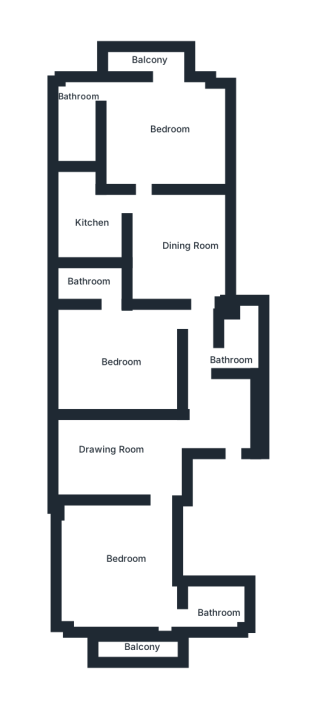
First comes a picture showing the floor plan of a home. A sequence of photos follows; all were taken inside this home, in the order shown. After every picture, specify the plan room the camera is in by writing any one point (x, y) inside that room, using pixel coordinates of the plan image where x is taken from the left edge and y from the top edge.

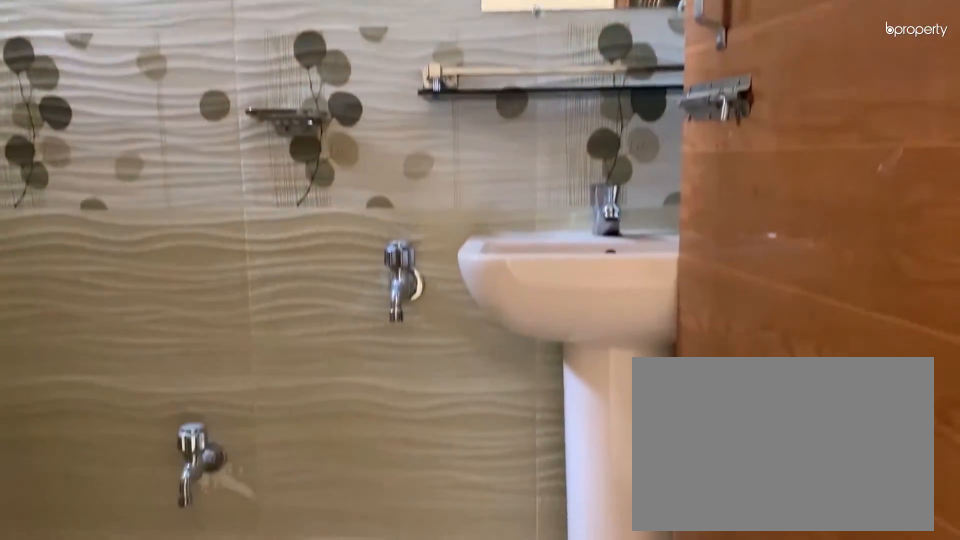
(244, 338)
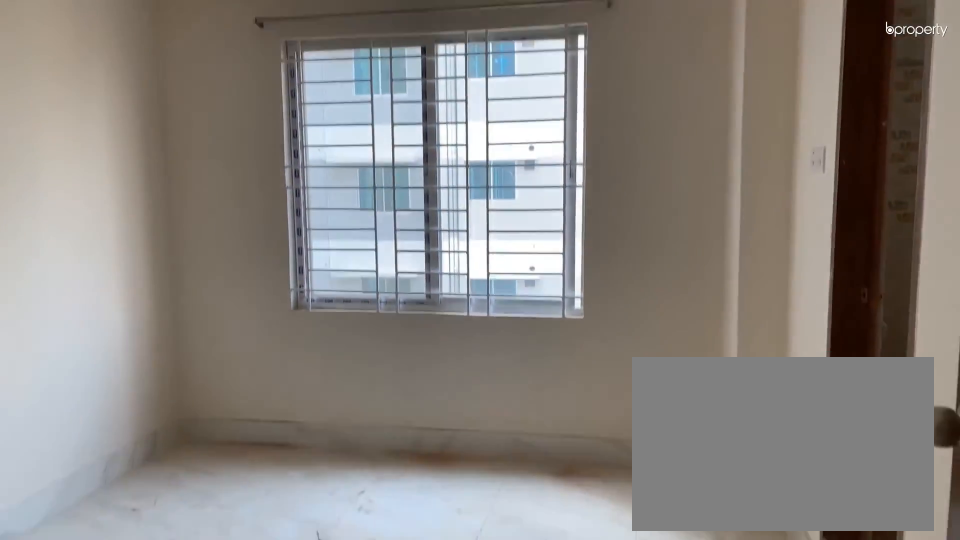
(112, 349)
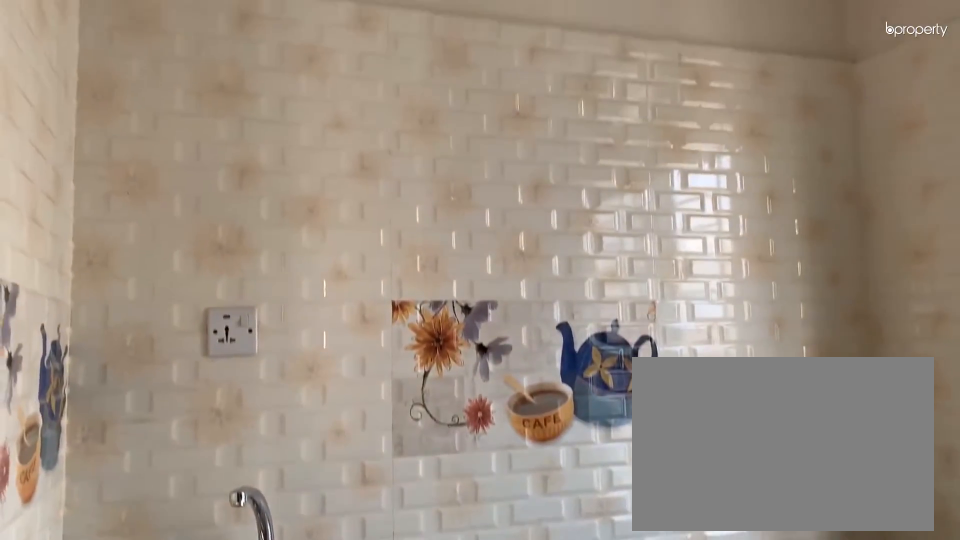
(96, 211)
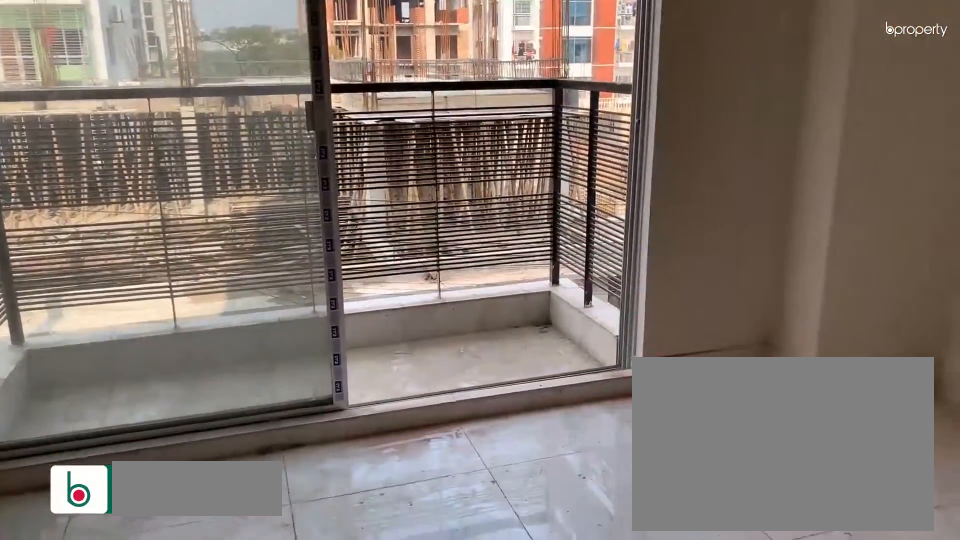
(148, 116)
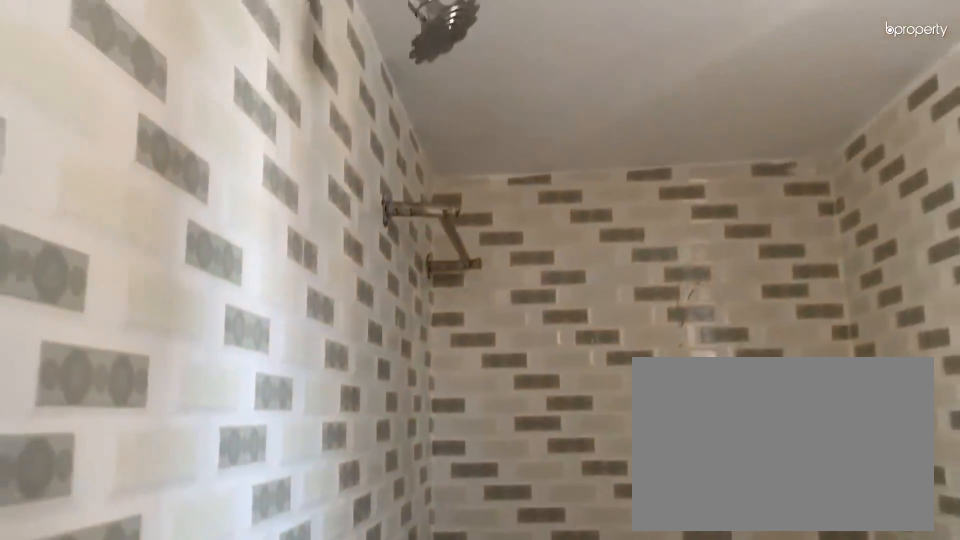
(72, 126)
